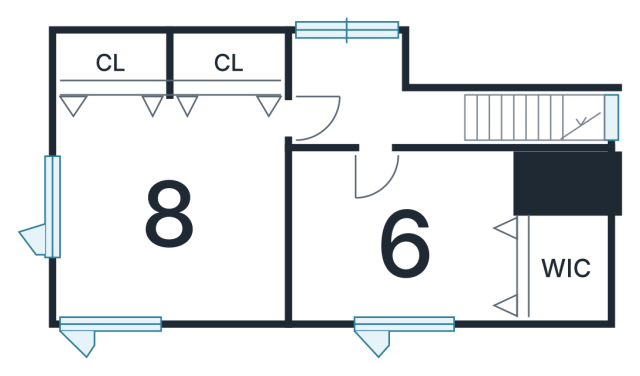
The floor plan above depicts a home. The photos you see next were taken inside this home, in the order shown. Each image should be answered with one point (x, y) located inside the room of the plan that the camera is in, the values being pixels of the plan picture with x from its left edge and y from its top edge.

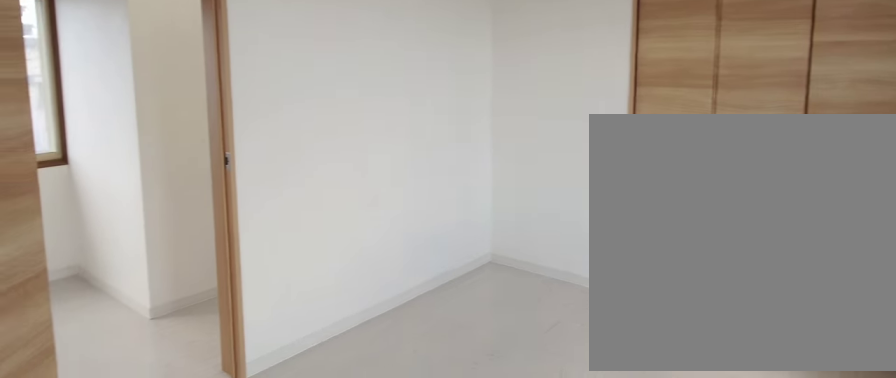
(396, 258)
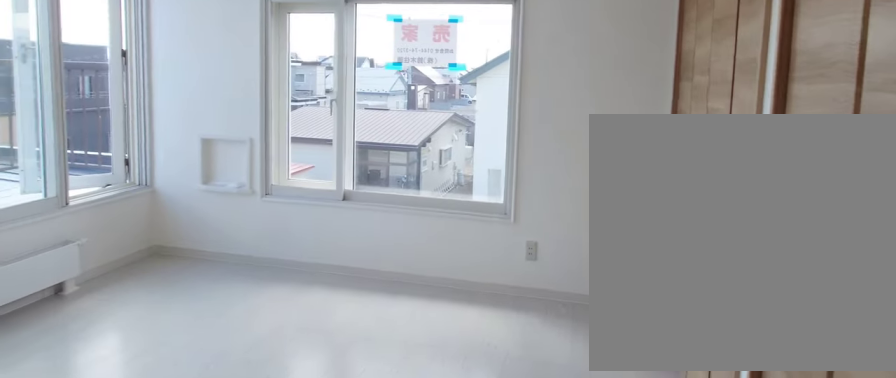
(172, 233)
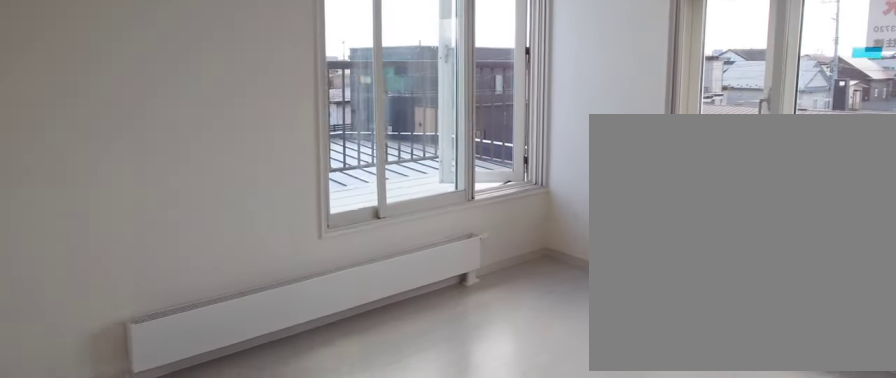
(172, 233)
